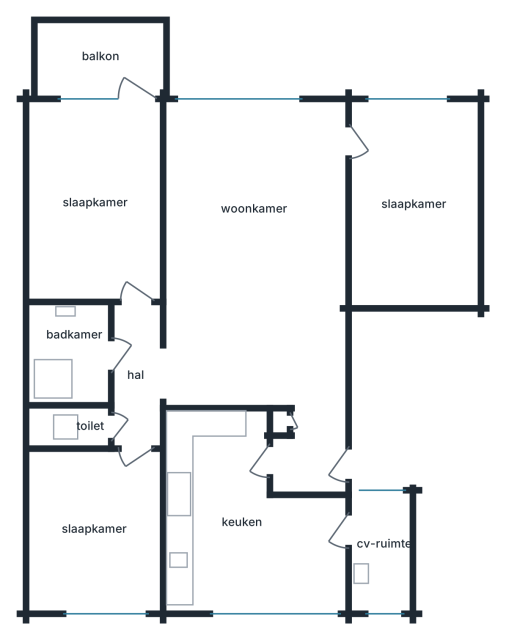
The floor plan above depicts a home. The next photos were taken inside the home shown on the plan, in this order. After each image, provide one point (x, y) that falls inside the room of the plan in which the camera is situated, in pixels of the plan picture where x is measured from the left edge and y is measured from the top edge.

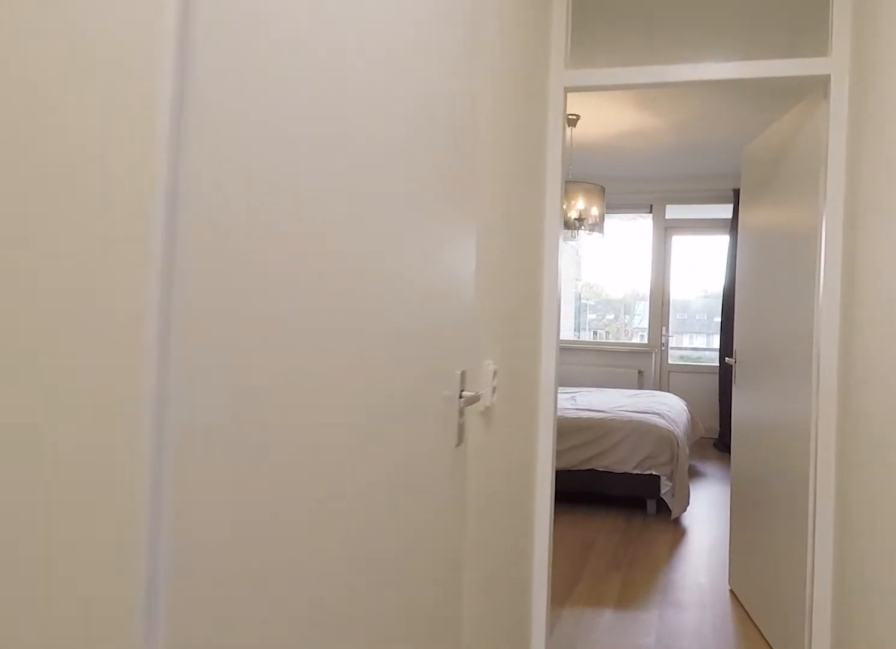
(135, 375)
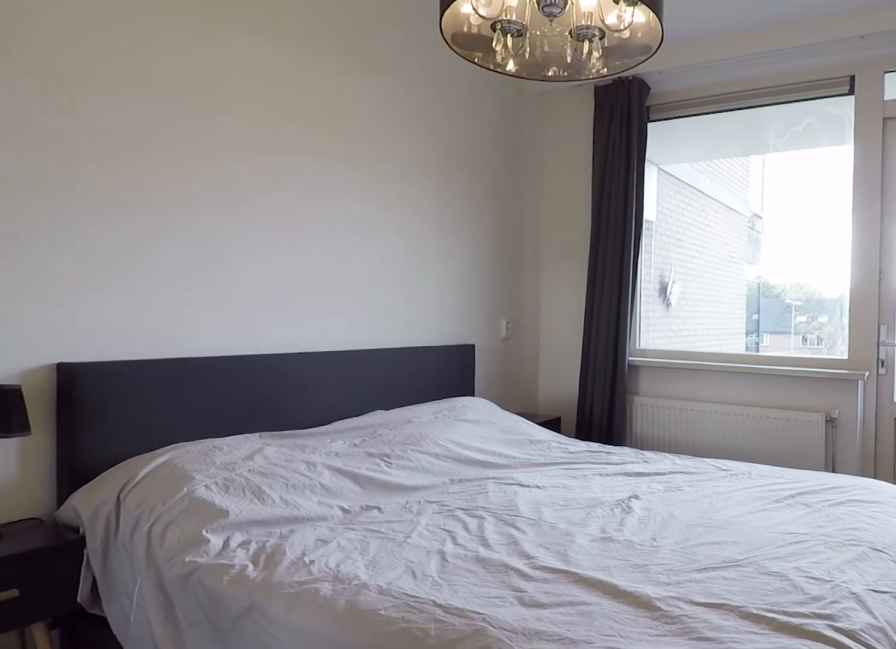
(95, 202)
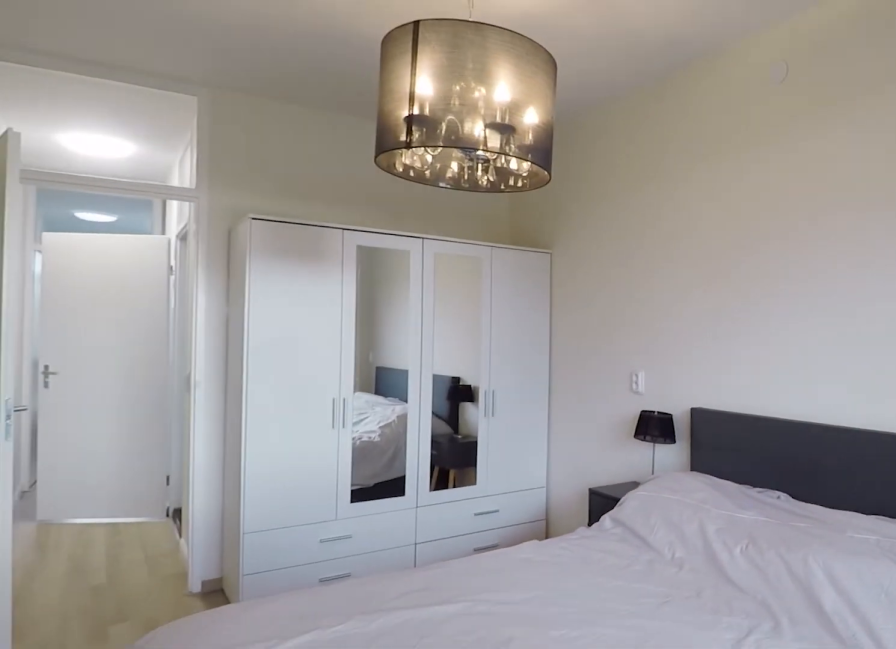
(95, 202)
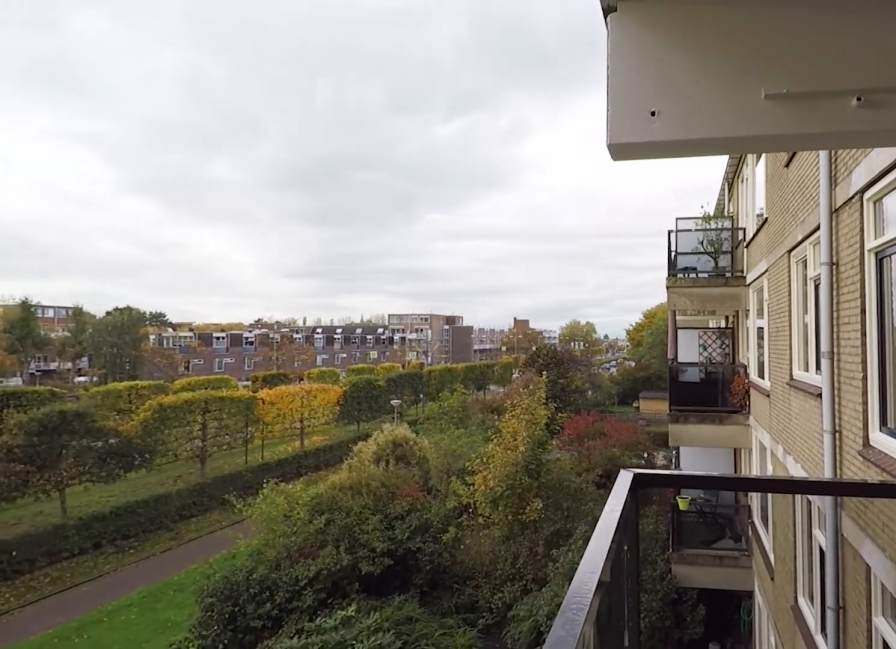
(101, 56)
